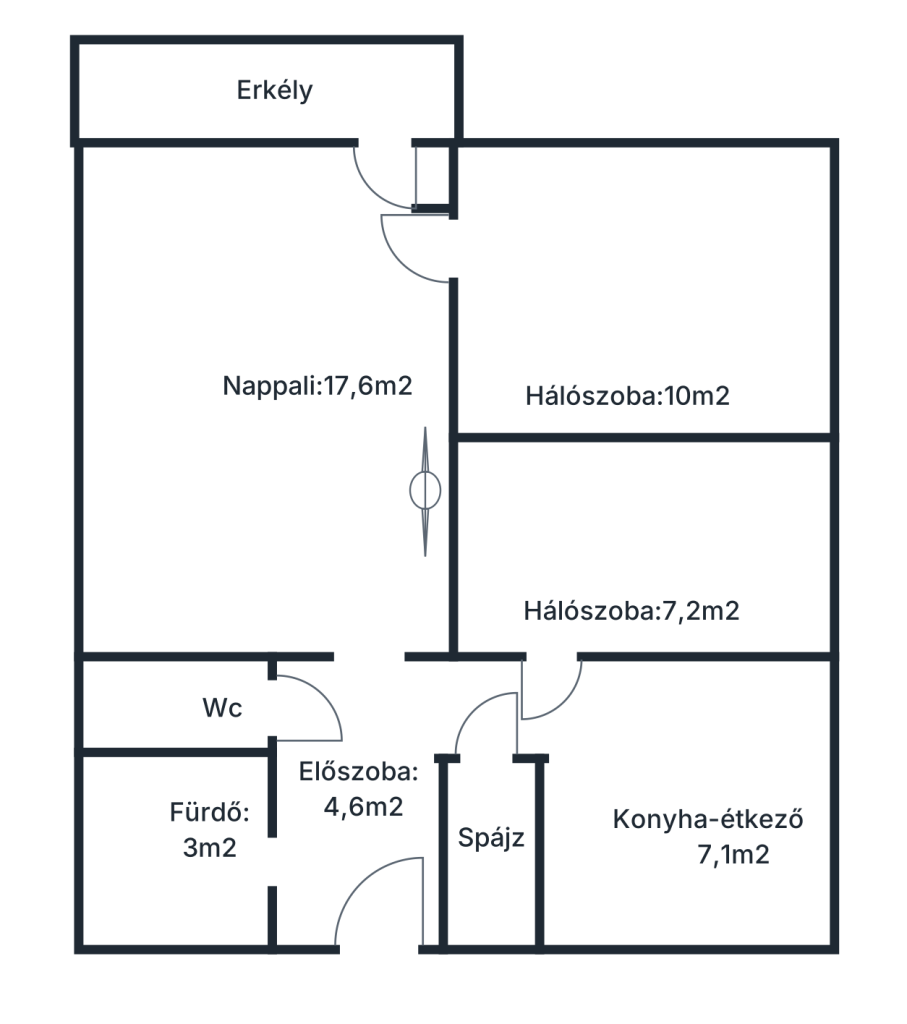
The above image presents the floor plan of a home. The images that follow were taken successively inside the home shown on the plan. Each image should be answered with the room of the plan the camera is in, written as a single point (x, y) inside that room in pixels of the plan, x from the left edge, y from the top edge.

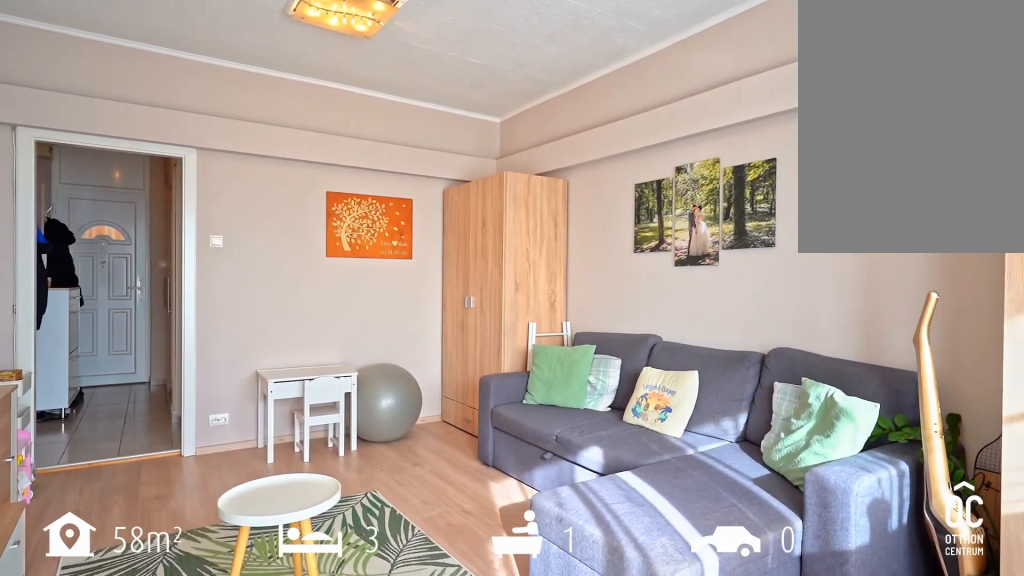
(274, 398)
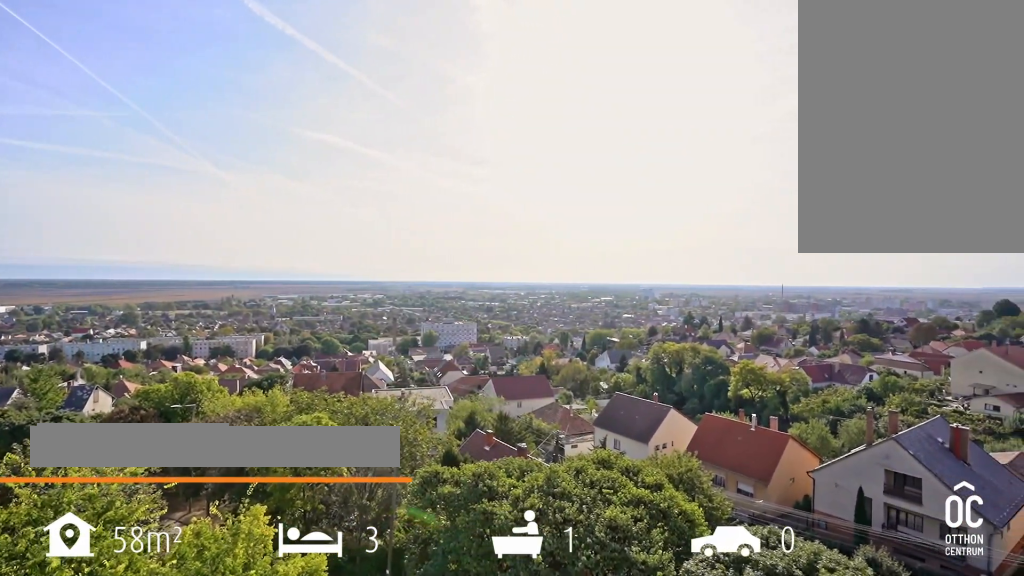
(270, 88)
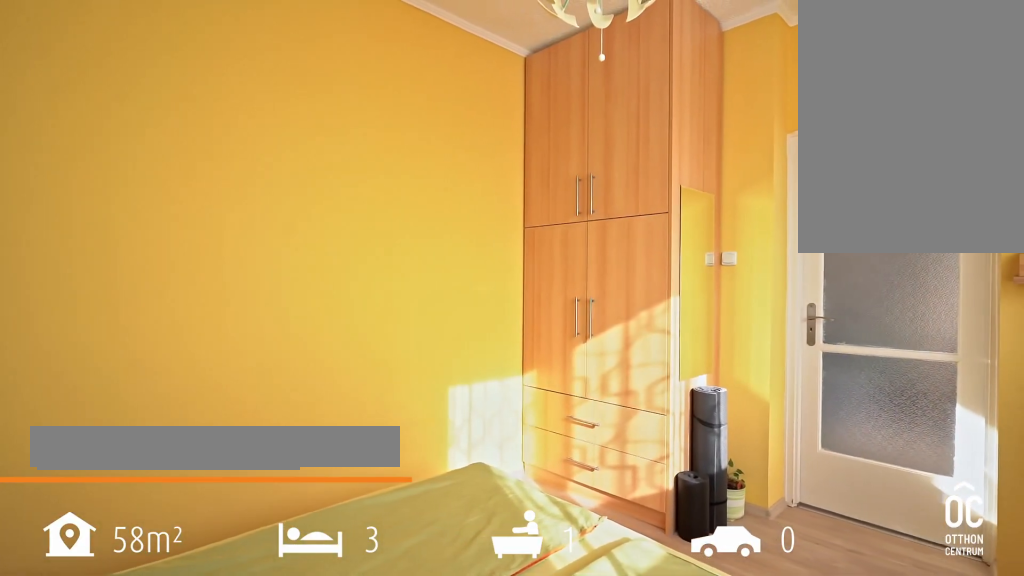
(634, 290)
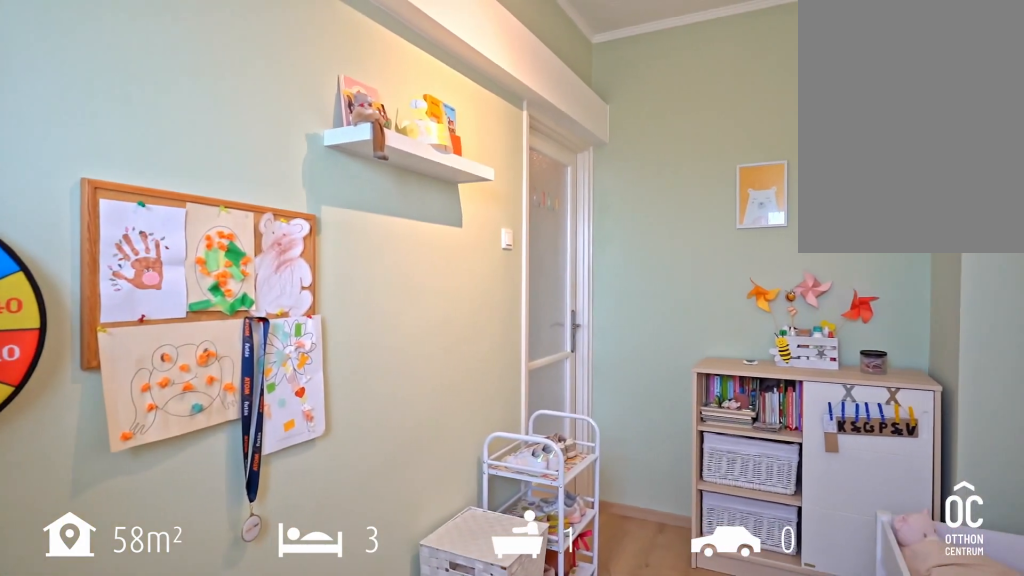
(642, 547)
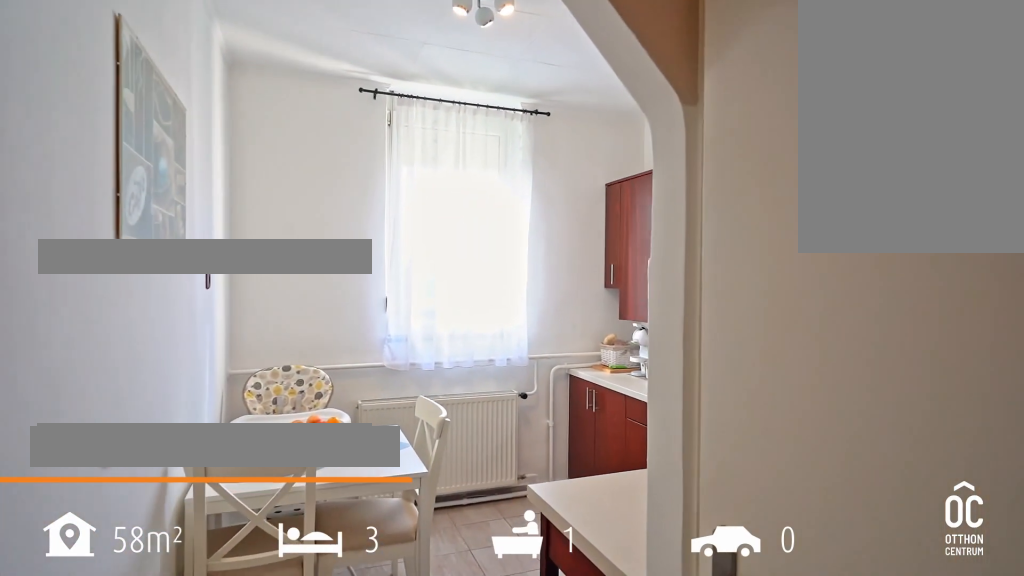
(679, 799)
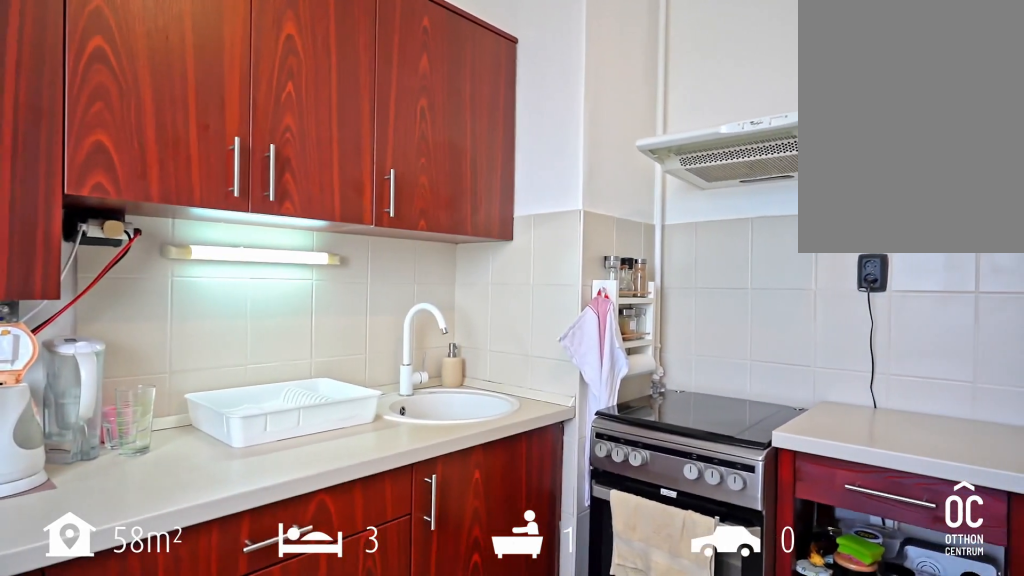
(679, 800)
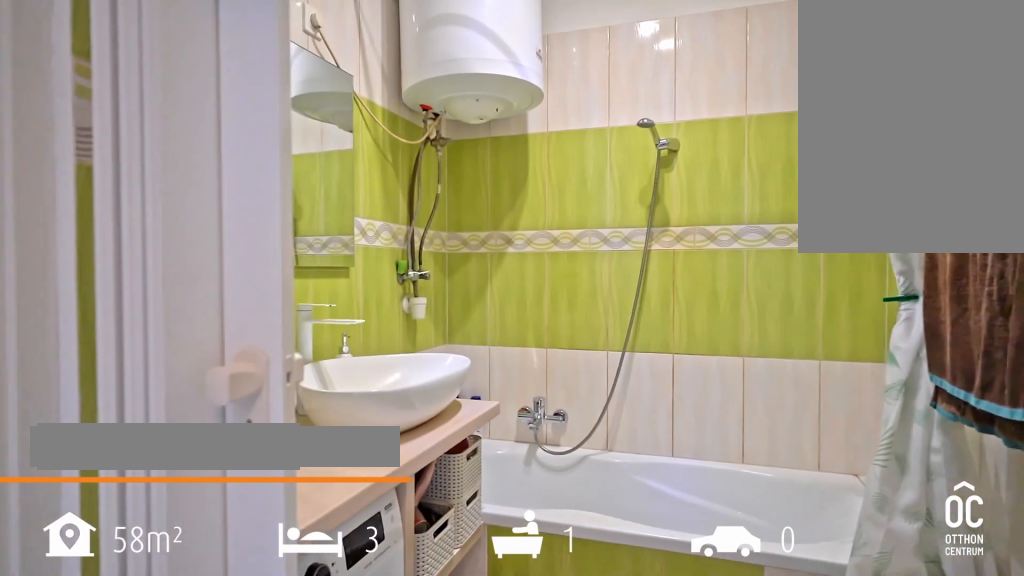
(177, 855)
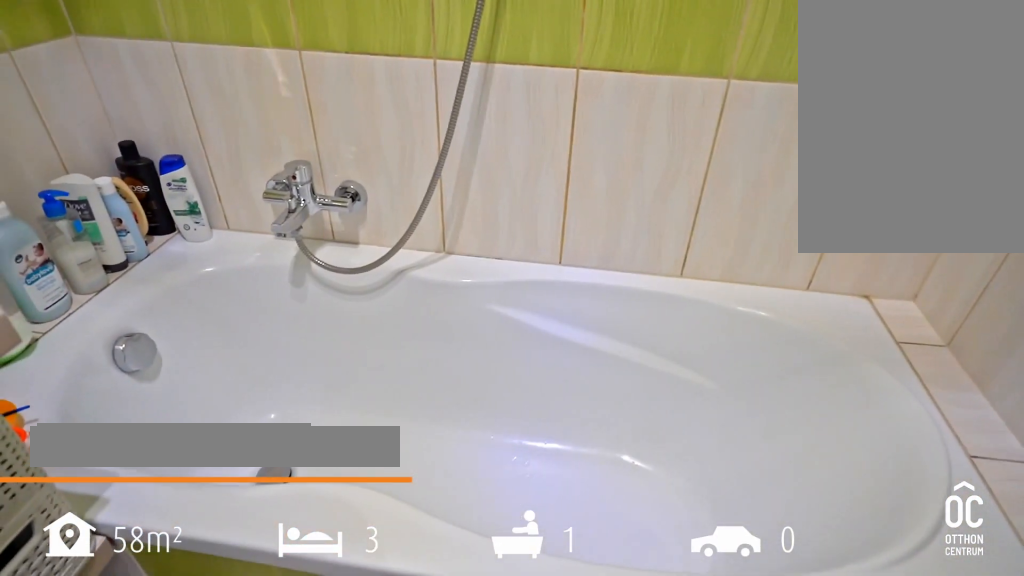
(177, 855)
